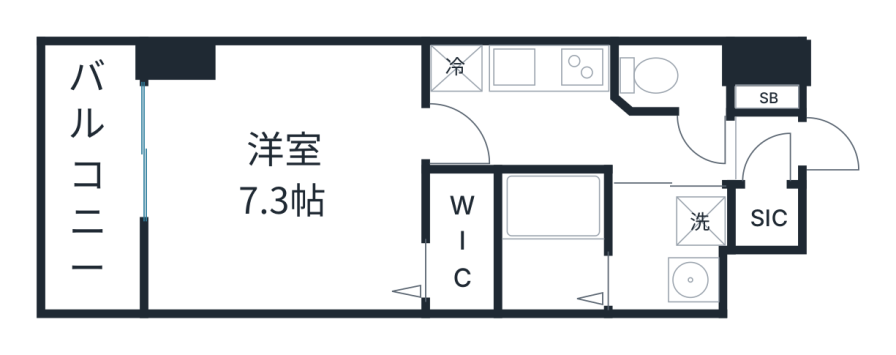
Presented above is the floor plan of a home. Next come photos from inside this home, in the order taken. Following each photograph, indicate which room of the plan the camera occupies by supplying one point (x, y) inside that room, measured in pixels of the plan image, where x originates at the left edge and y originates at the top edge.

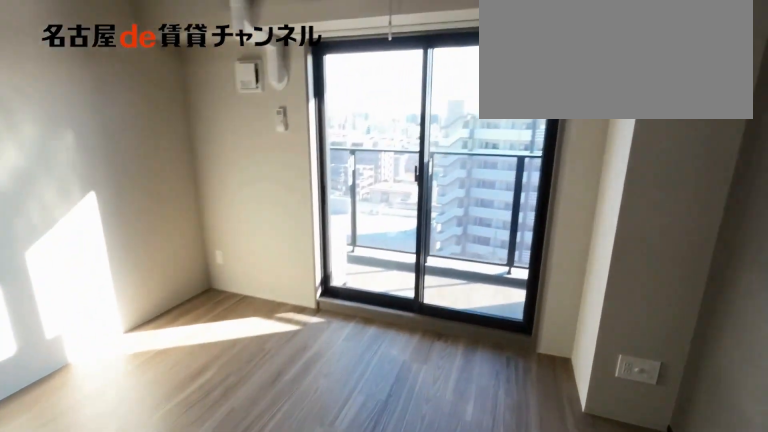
(288, 181)
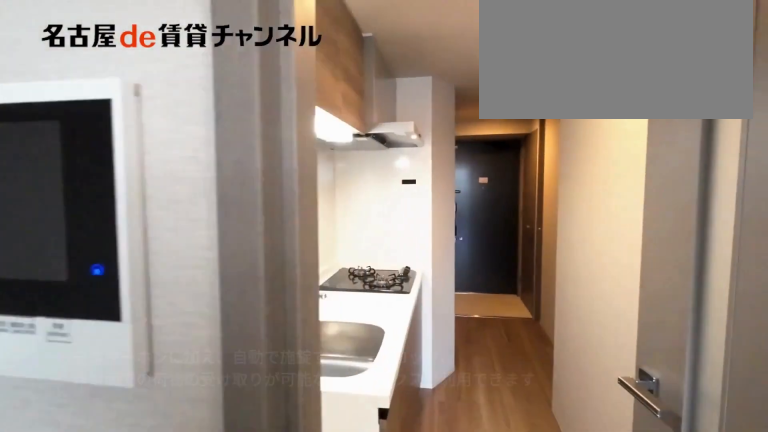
(287, 181)
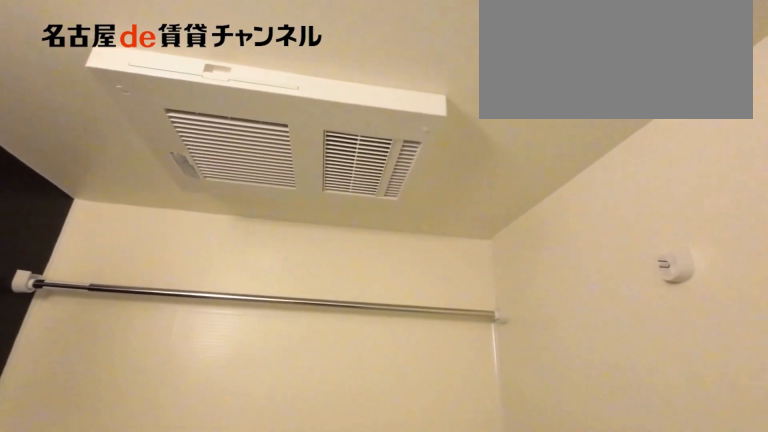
(553, 243)
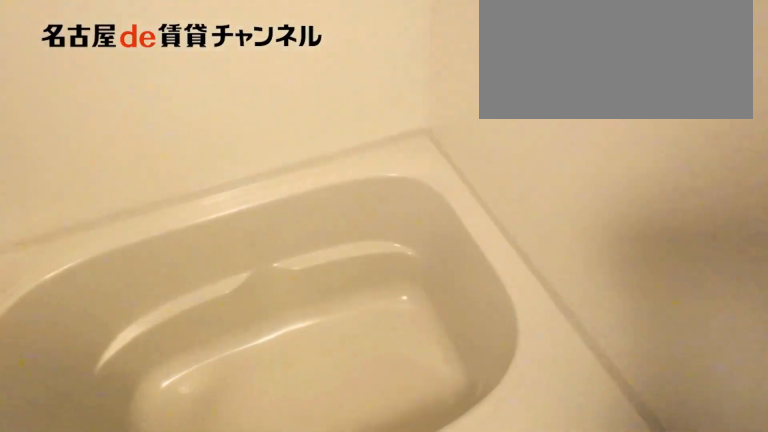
(553, 243)
